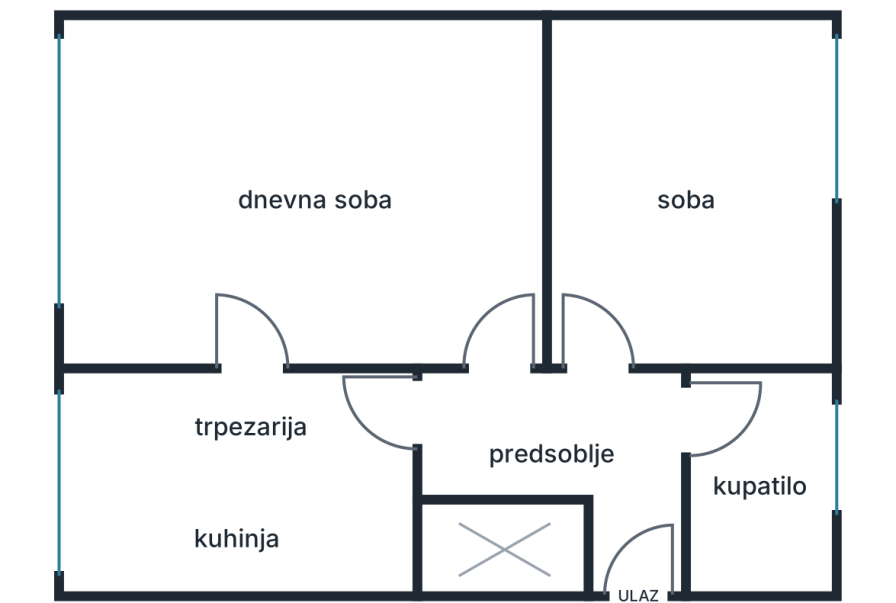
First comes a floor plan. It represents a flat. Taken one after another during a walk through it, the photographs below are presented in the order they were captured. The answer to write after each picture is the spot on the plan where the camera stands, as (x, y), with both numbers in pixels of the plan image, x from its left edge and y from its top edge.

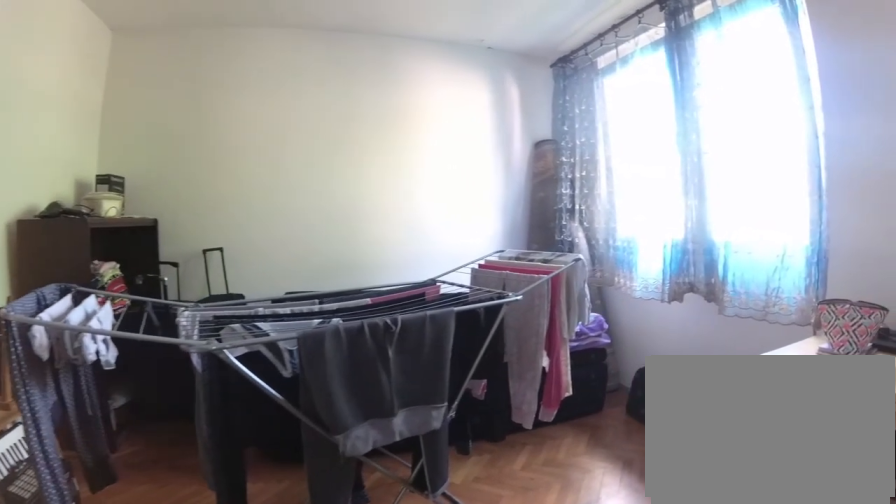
(600, 353)
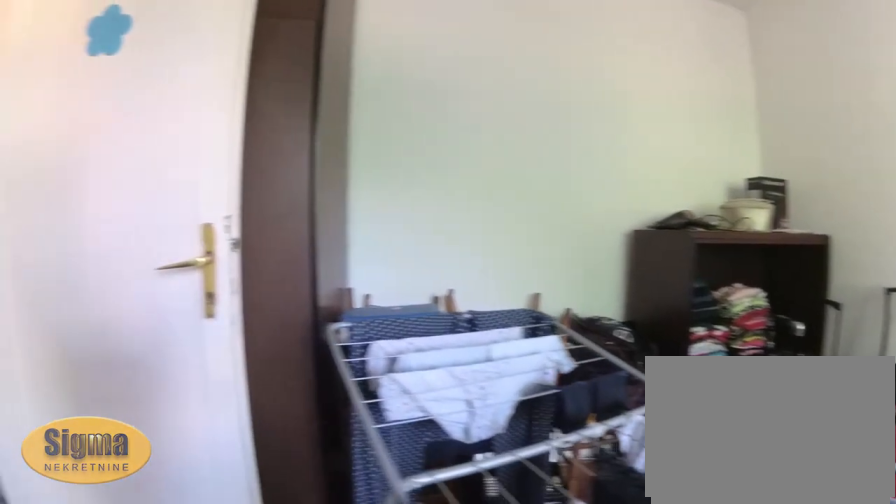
(706, 253)
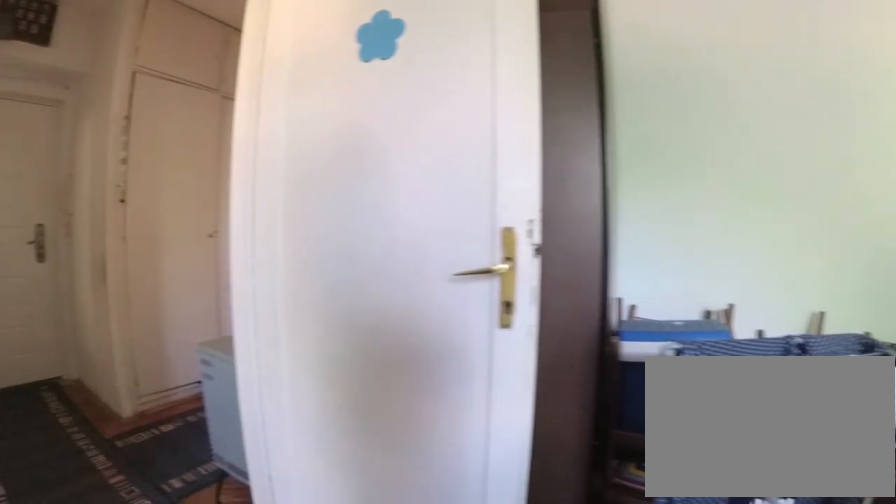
(693, 245)
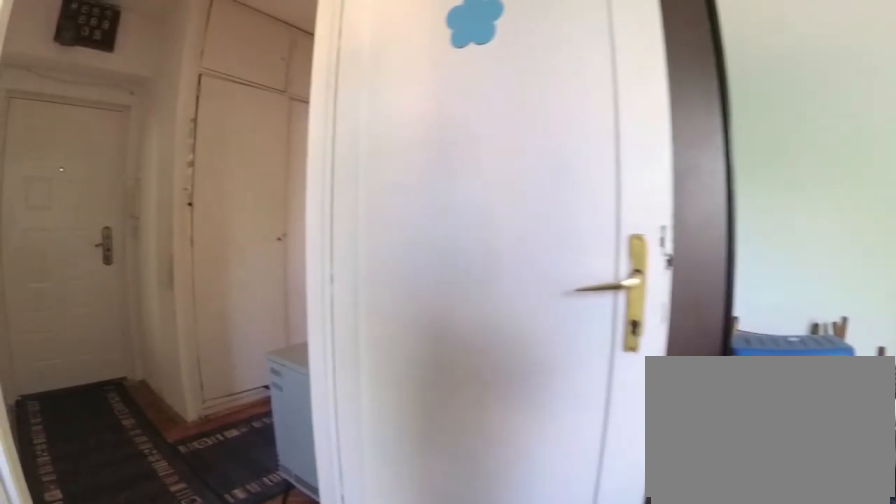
(686, 243)
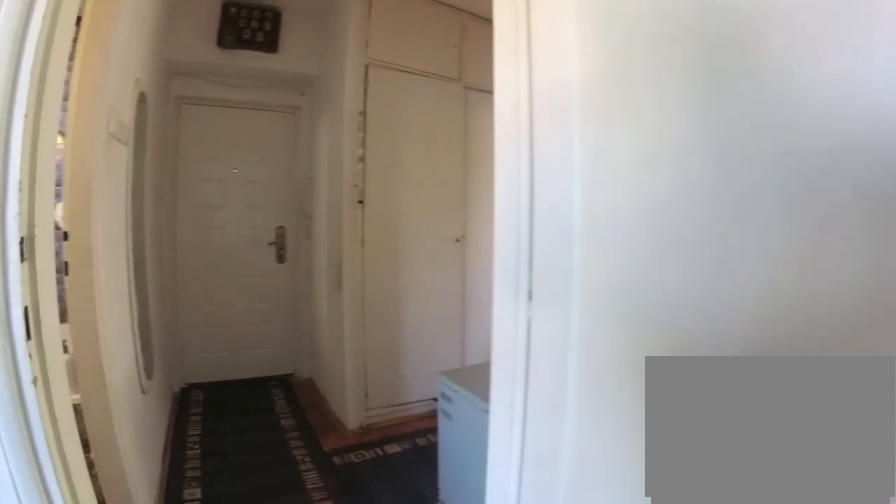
(630, 258)
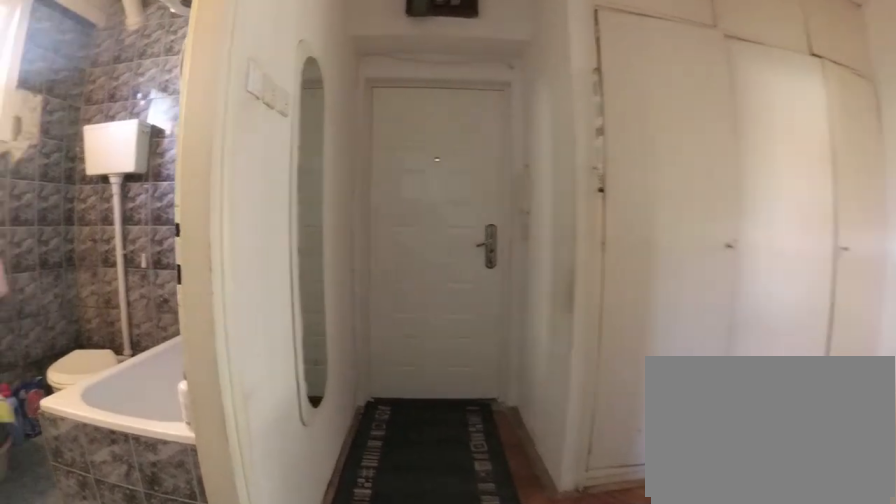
(622, 333)
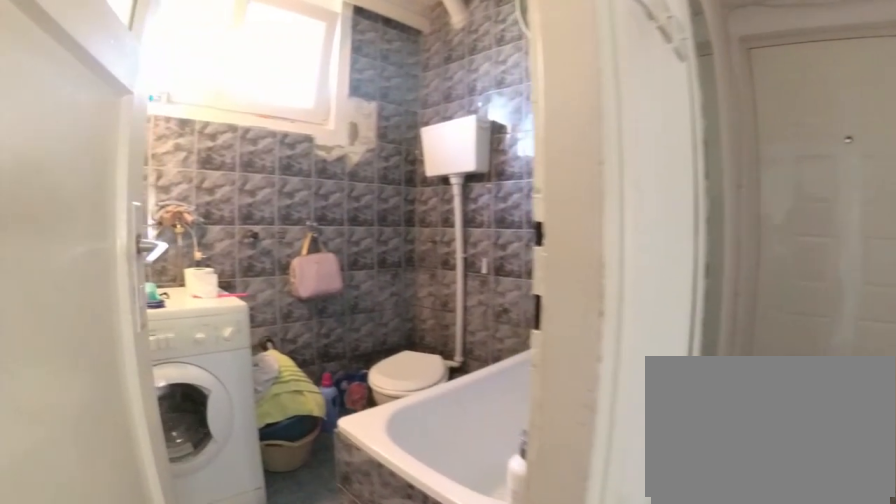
(639, 378)
